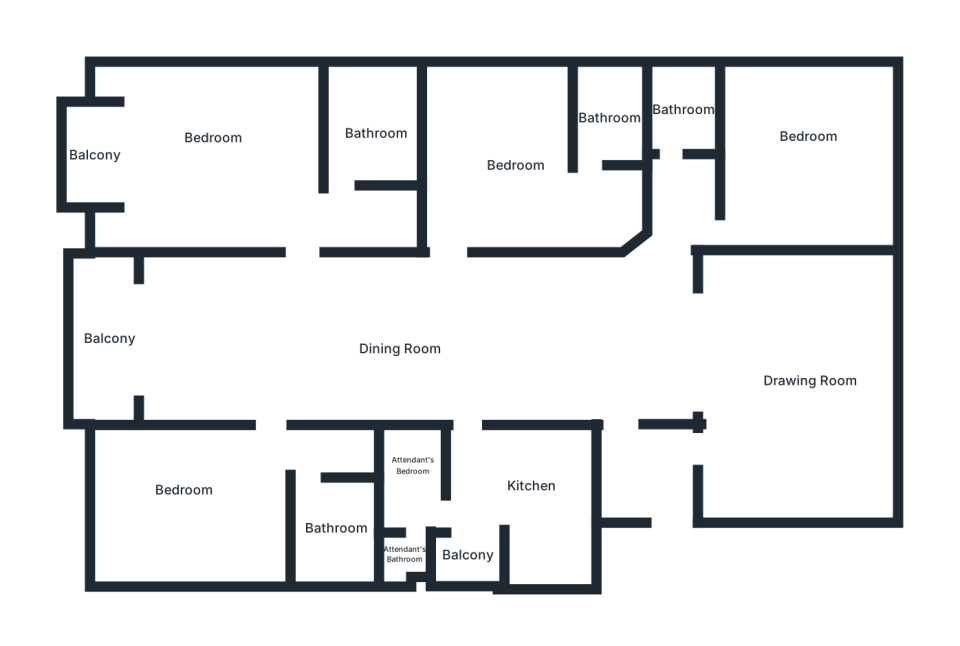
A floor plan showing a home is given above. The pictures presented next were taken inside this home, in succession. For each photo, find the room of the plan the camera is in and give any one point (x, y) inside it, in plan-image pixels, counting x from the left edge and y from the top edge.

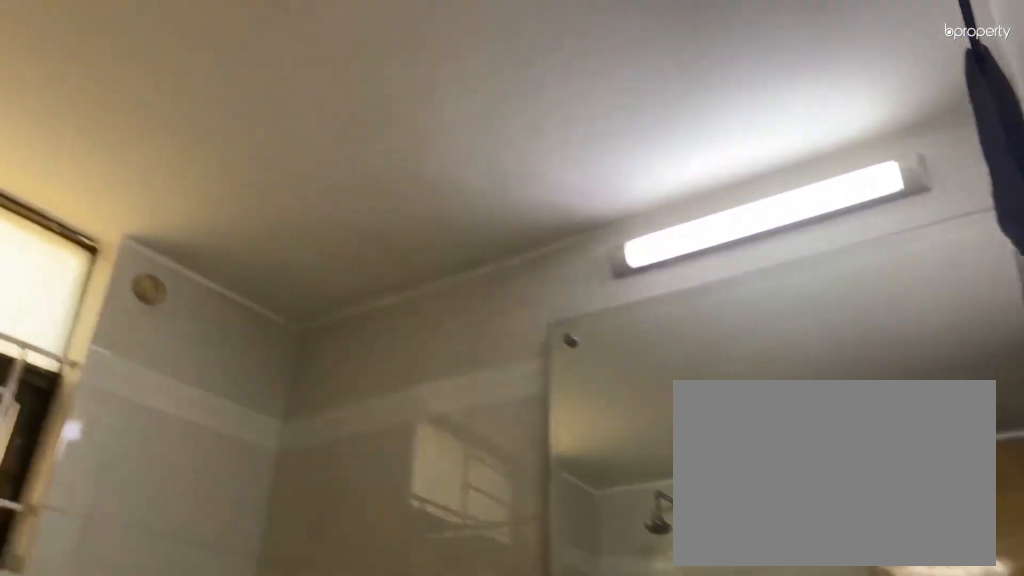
(678, 101)
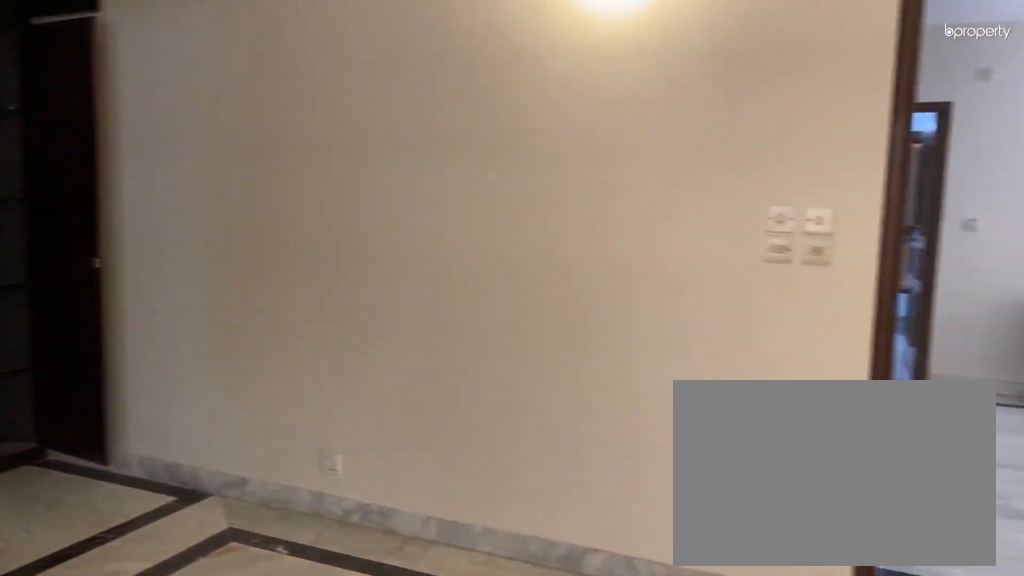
(532, 172)
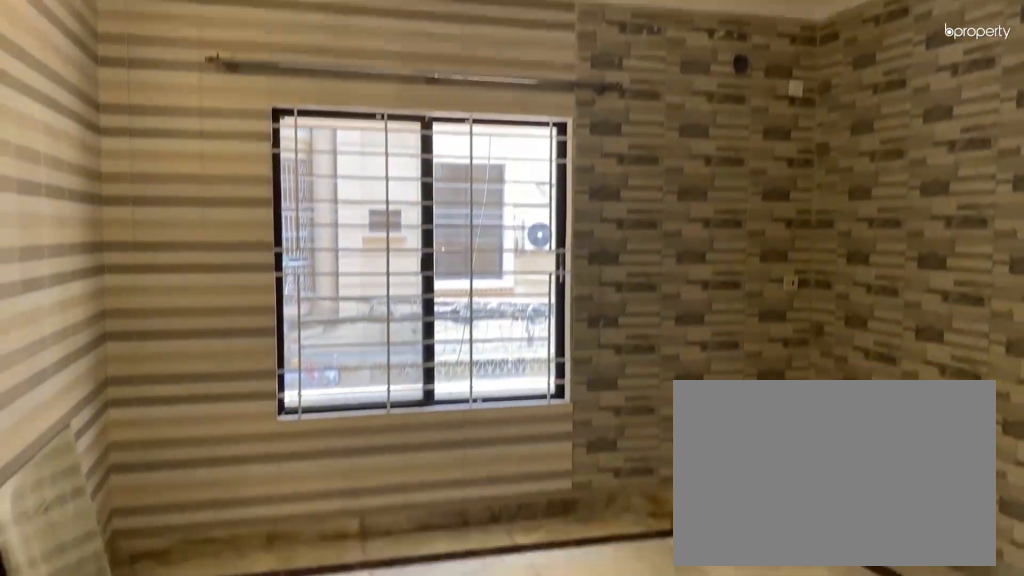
(532, 172)
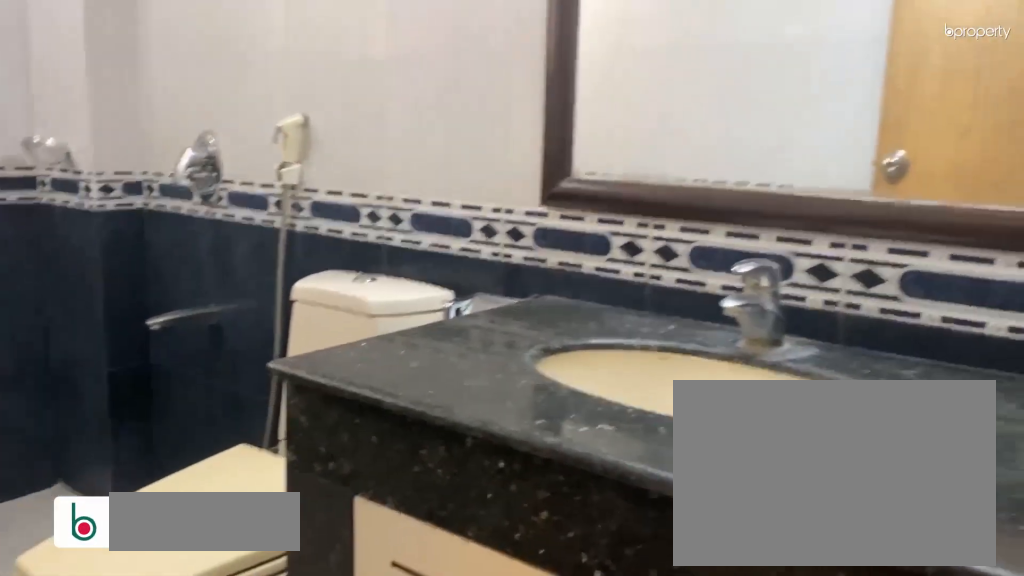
(610, 115)
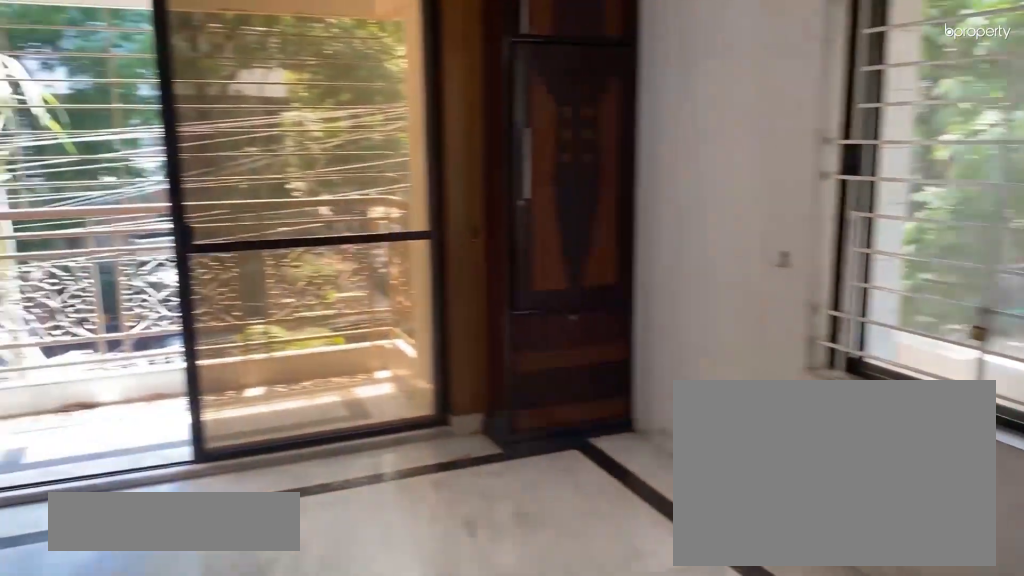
(221, 151)
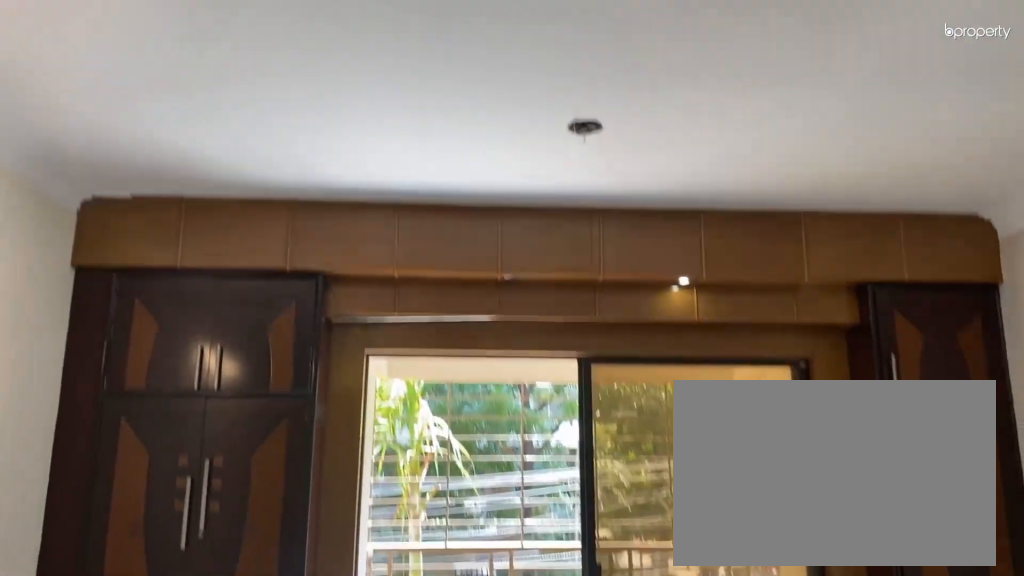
(231, 162)
